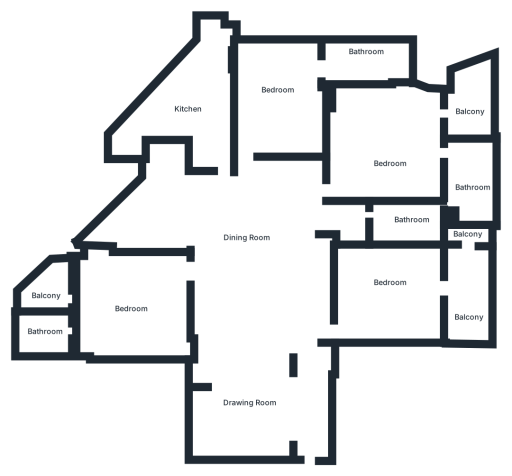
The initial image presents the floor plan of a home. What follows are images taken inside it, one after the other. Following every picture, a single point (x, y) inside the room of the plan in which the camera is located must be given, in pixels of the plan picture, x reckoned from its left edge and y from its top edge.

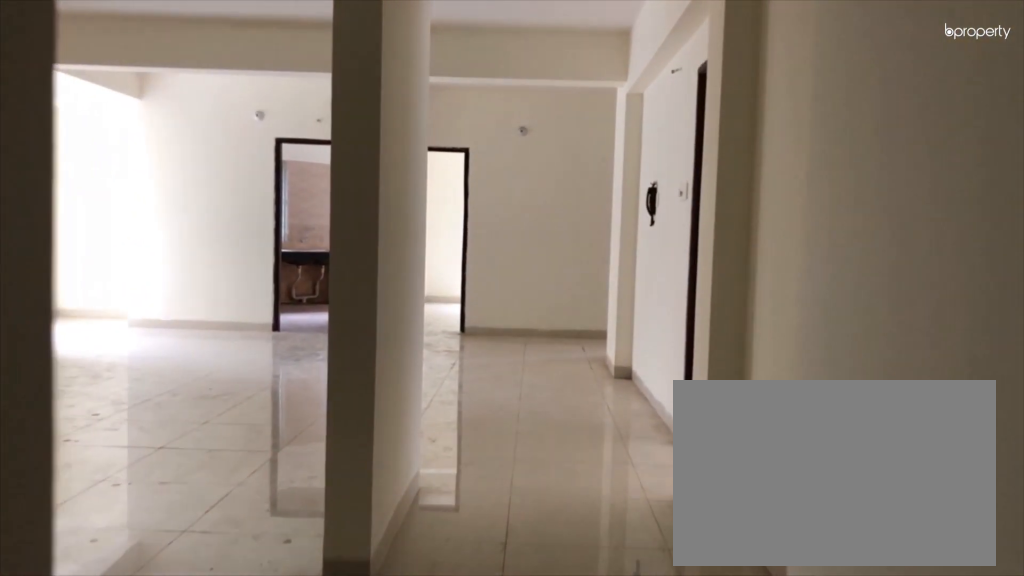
(305, 383)
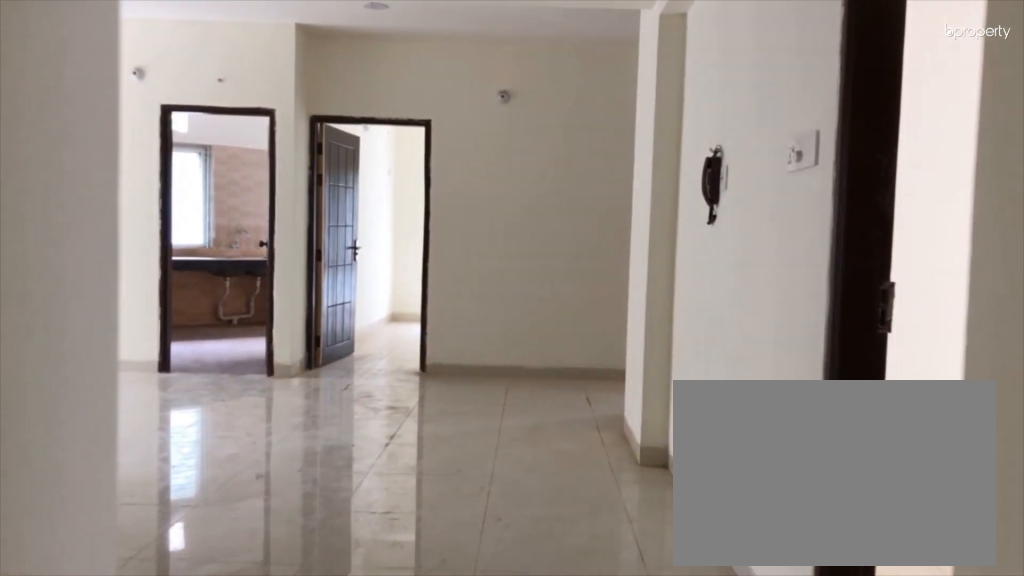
(305, 383)
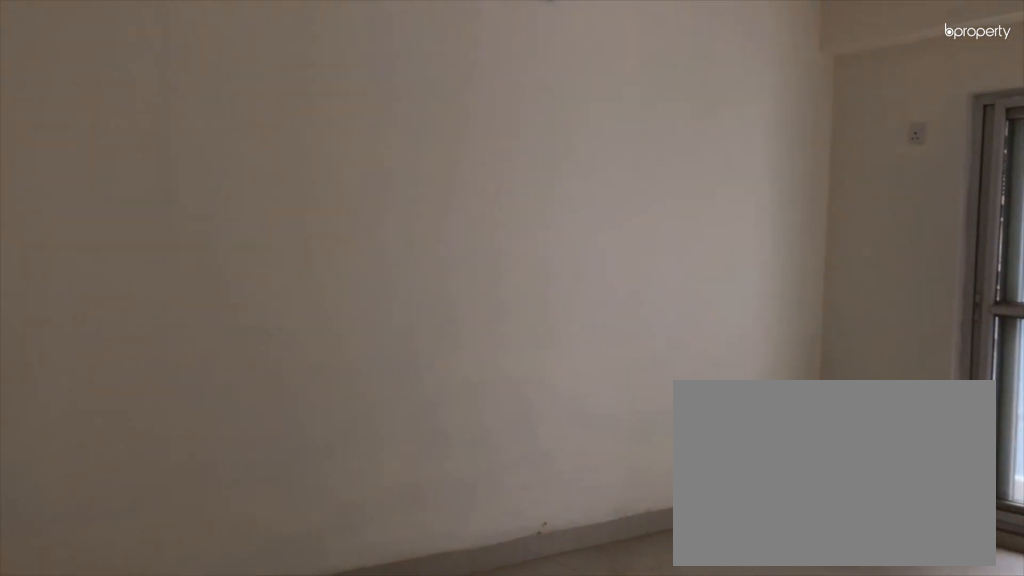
(387, 288)
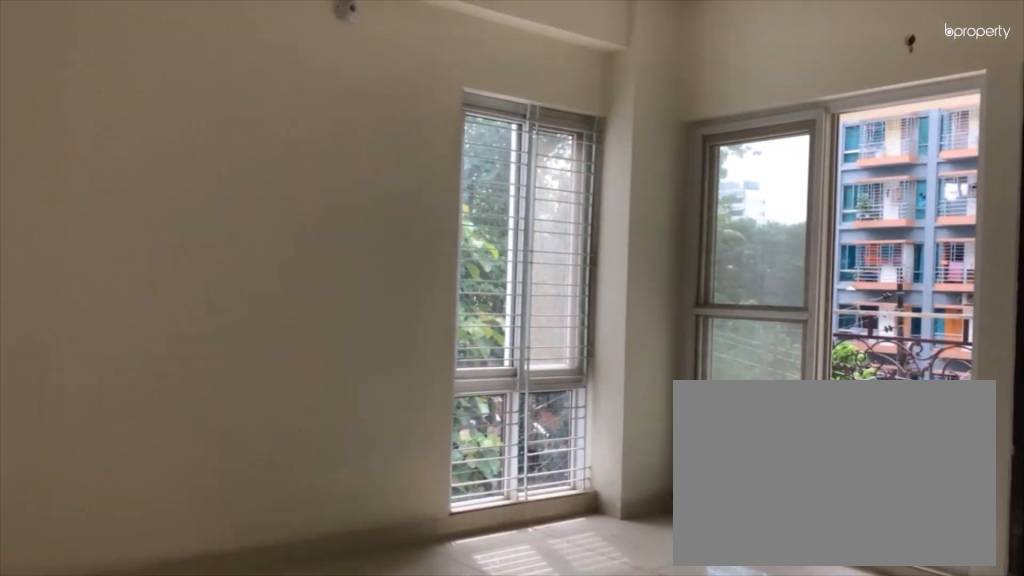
(384, 167)
